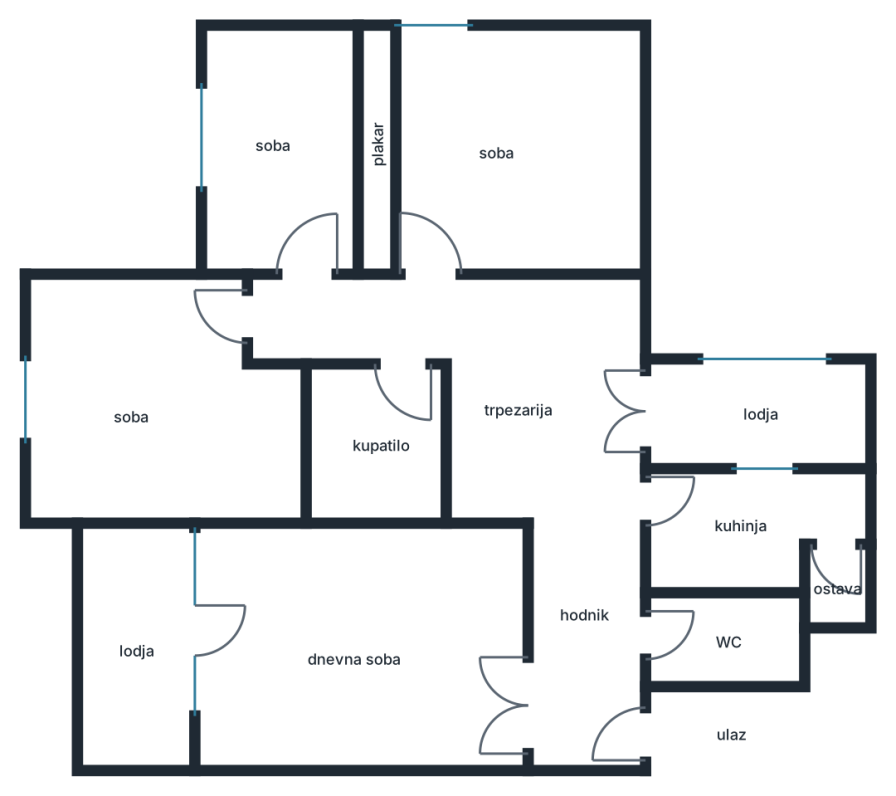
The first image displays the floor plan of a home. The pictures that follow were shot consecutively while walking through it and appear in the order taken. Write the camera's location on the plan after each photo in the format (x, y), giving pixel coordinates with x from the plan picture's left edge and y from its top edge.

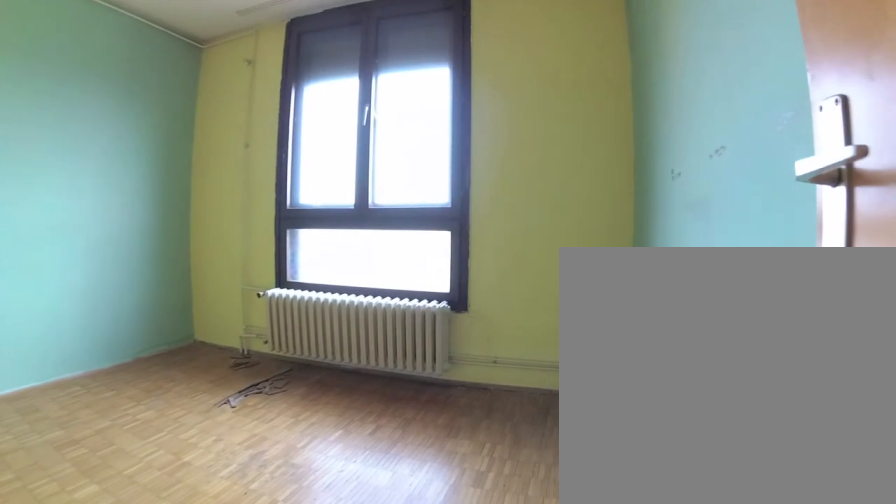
(193, 309)
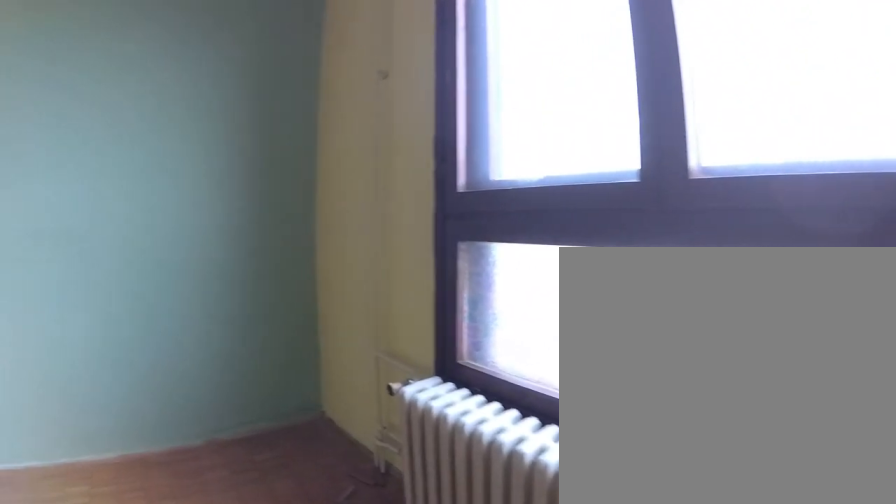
(73, 321)
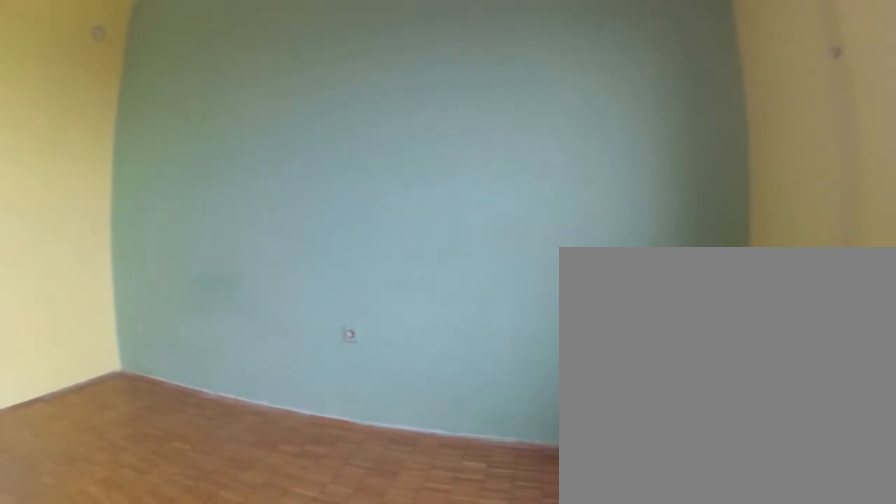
(63, 334)
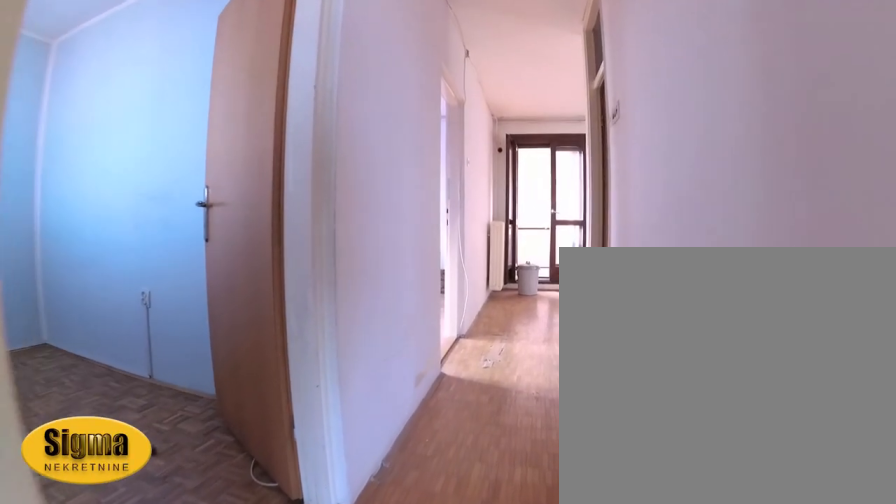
(227, 326)
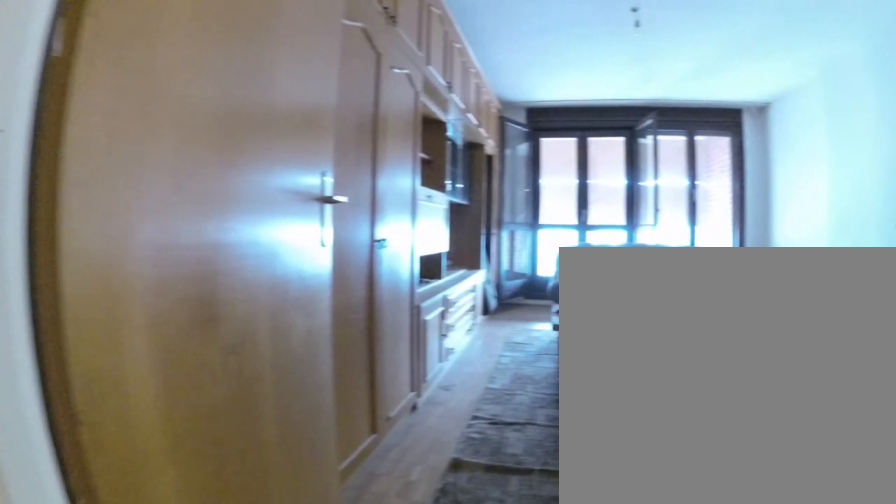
(546, 691)
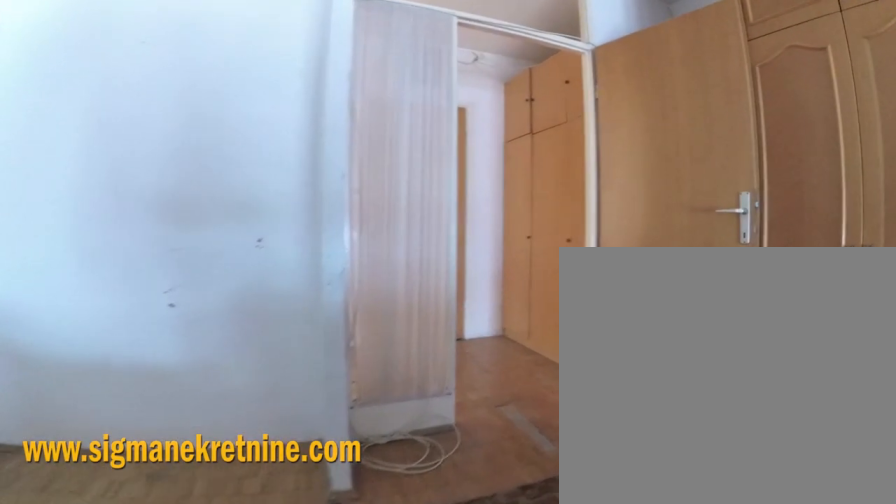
(366, 651)
